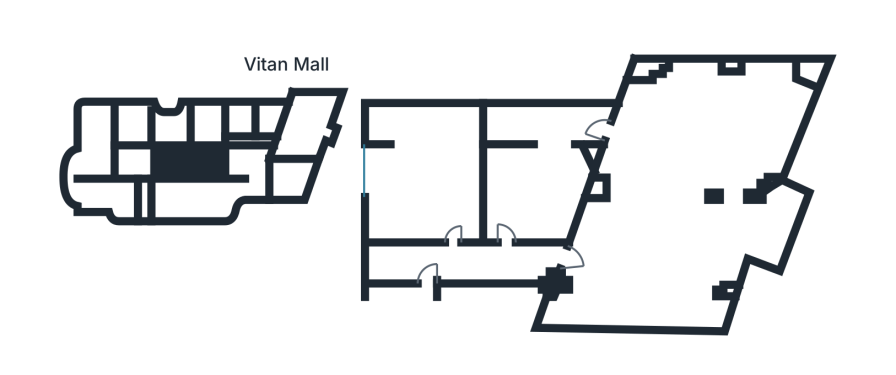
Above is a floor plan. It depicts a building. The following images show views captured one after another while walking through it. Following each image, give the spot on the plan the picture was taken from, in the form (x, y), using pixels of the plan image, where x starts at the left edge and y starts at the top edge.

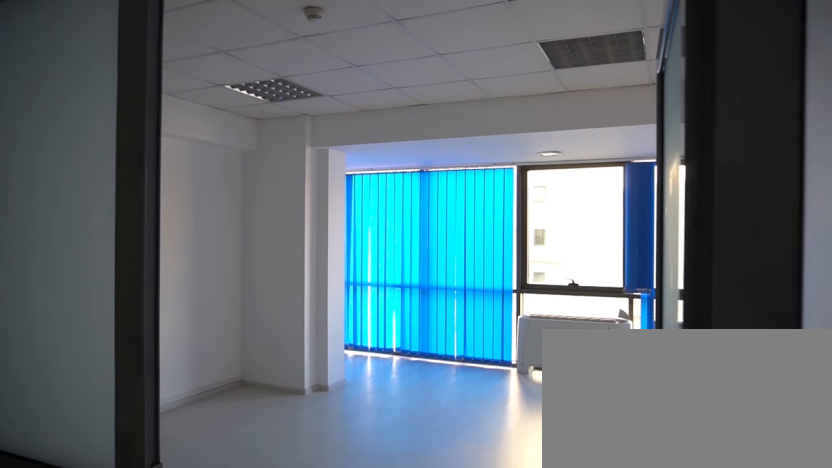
(471, 272)
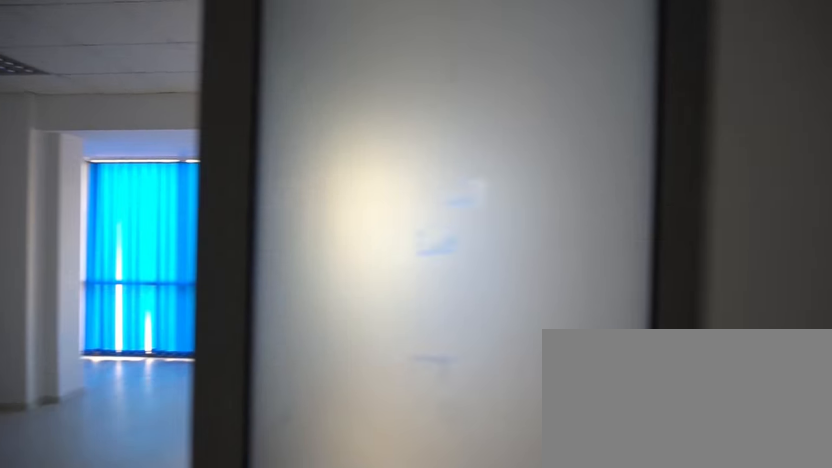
(495, 276)
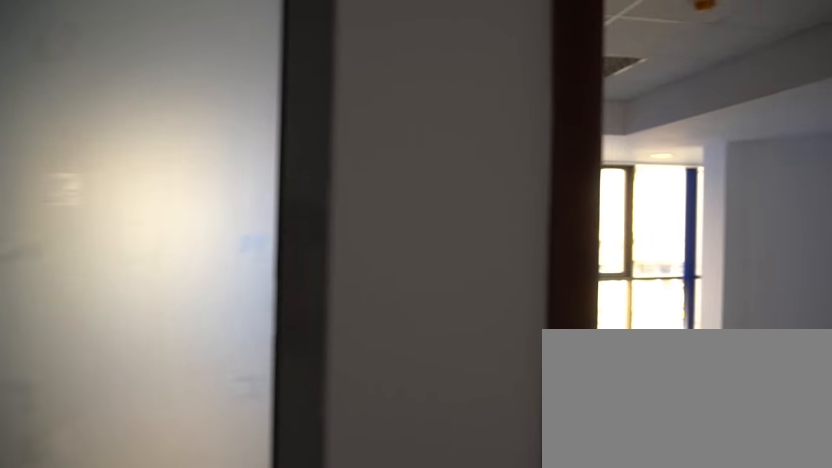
(509, 279)
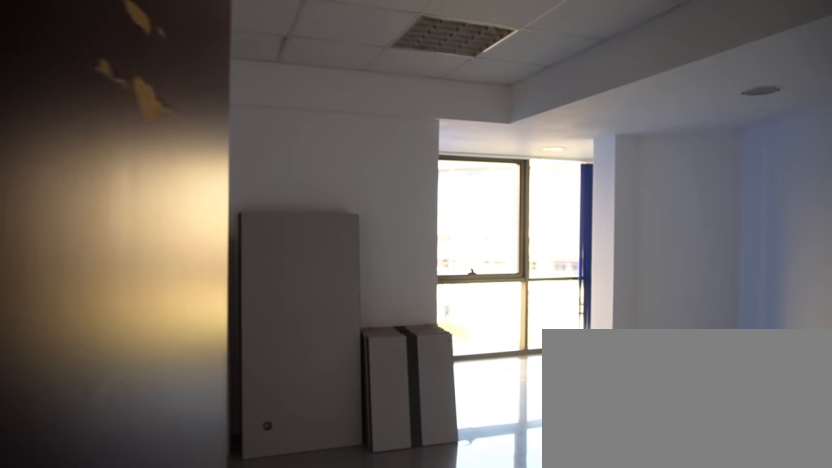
(525, 254)
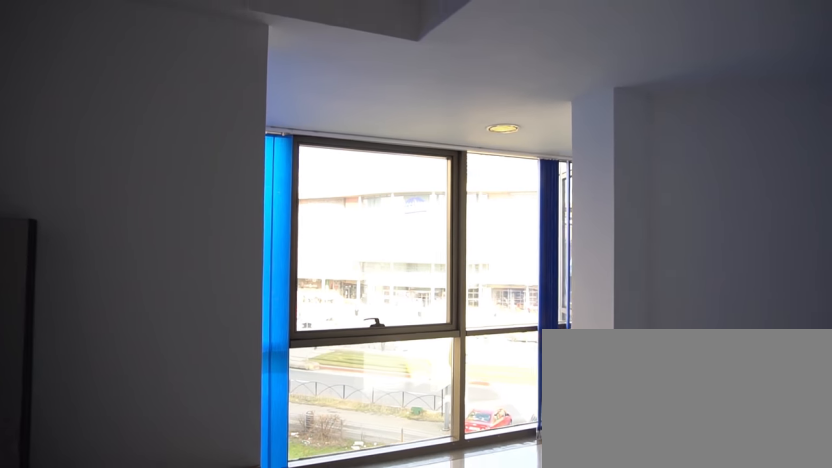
(519, 219)
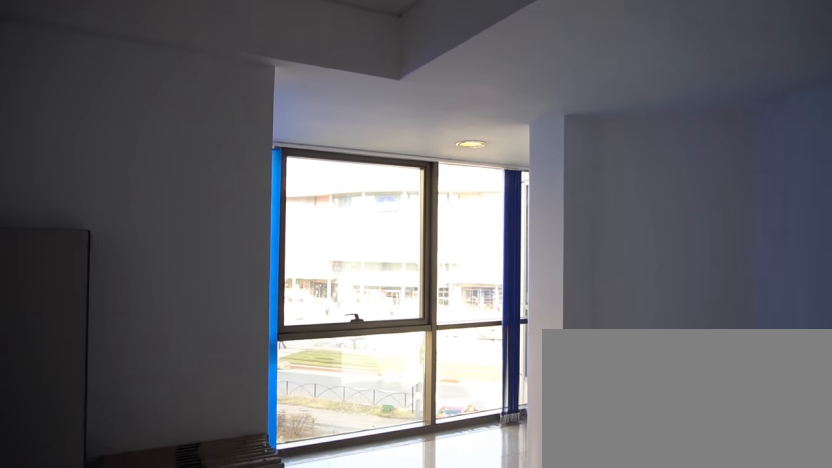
(508, 223)
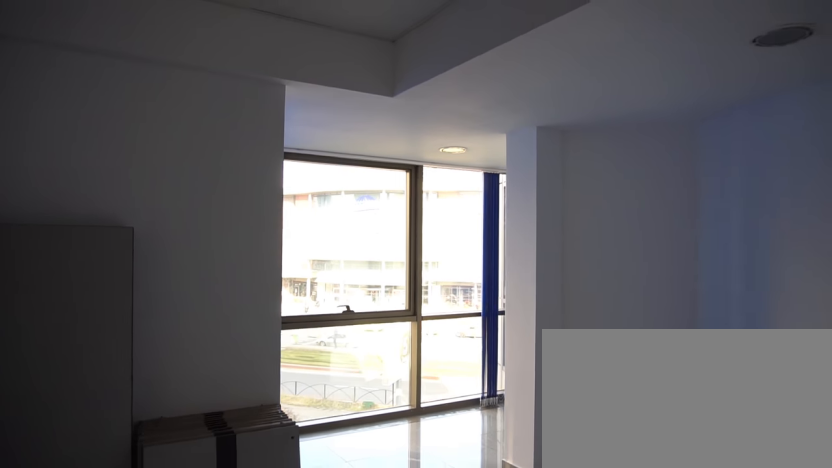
(505, 232)
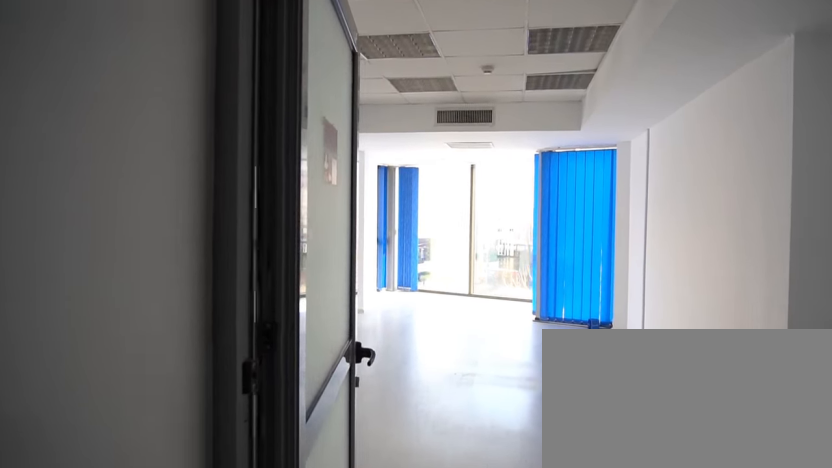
(546, 268)
